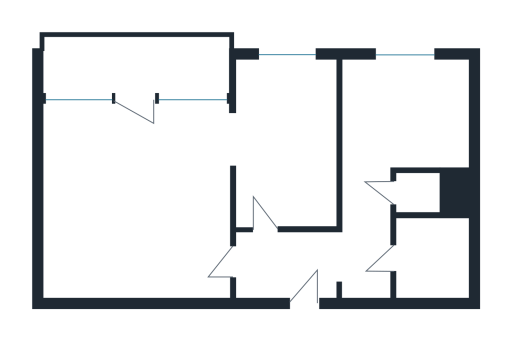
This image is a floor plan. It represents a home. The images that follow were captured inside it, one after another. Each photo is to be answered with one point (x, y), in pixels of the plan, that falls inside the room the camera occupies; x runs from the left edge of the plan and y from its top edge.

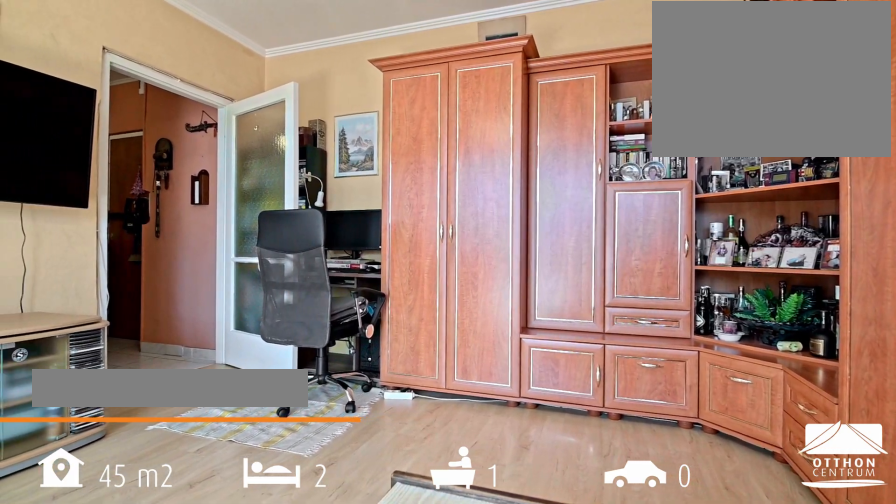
(141, 188)
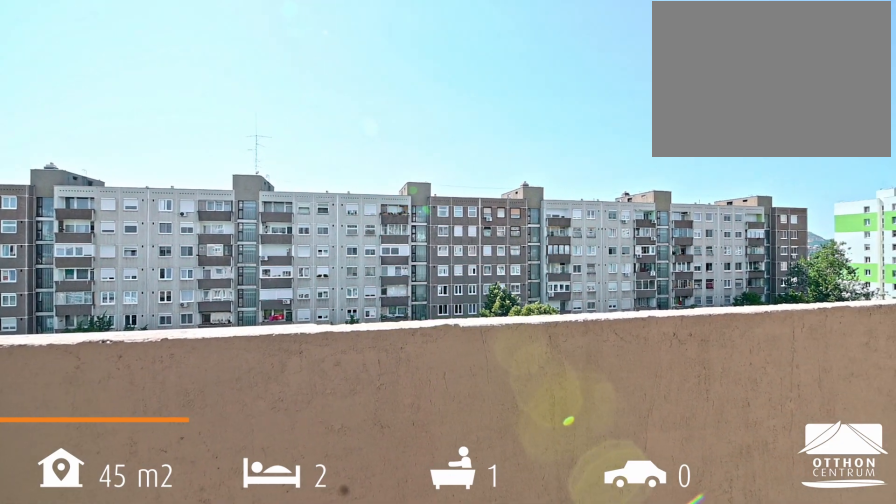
(135, 58)
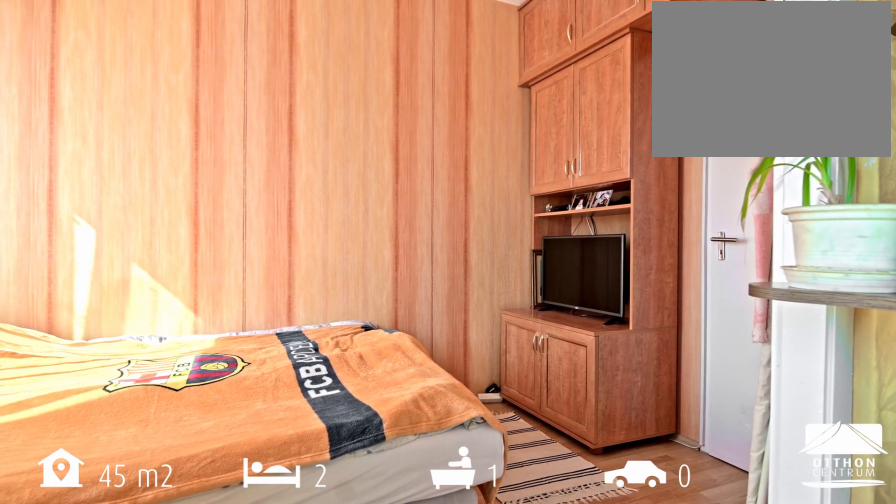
(287, 144)
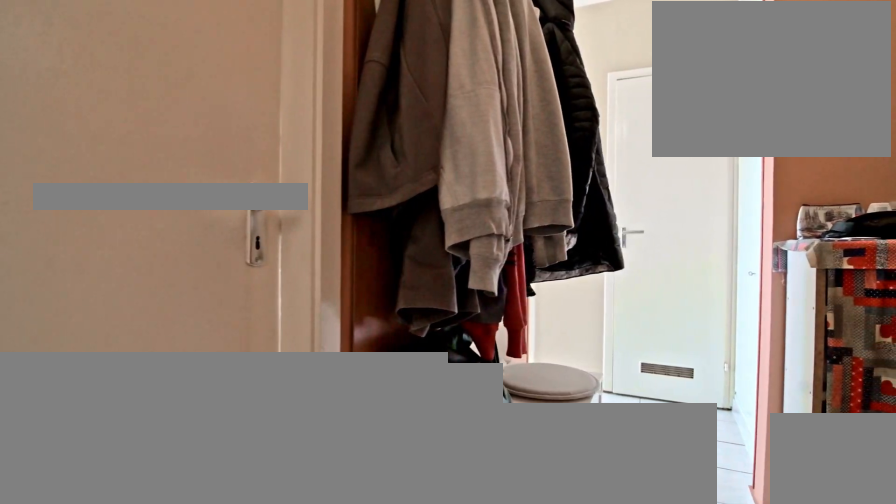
(355, 254)
